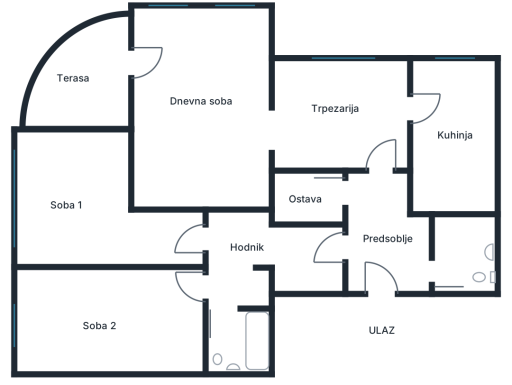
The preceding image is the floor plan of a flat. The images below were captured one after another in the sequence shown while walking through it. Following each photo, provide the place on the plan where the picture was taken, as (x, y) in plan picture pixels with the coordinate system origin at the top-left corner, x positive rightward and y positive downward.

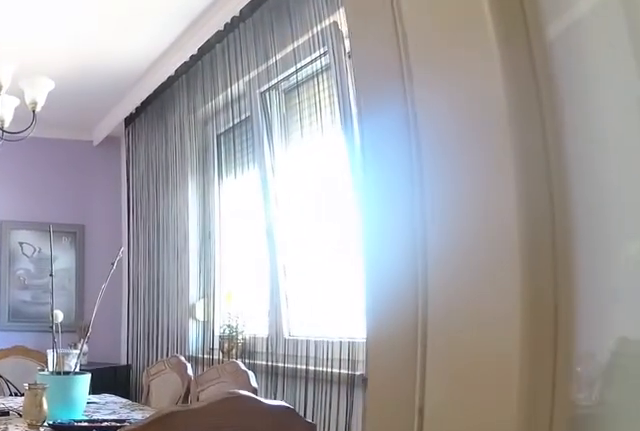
(438, 118)
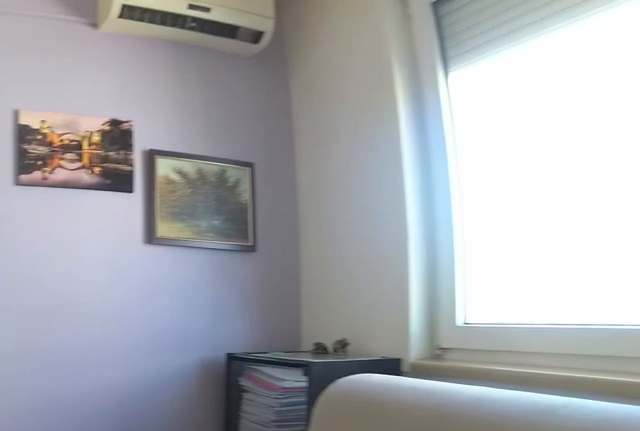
(241, 73)
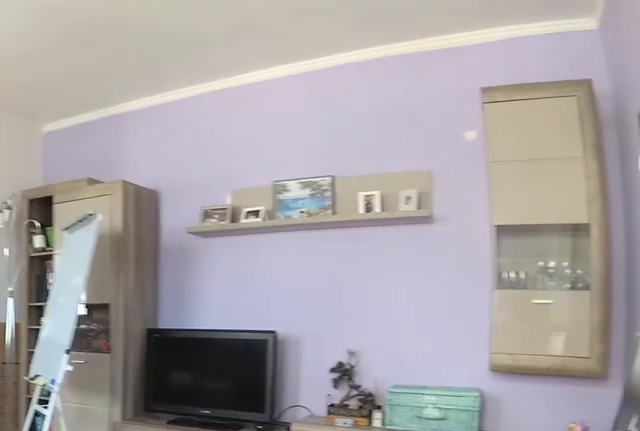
(151, 61)
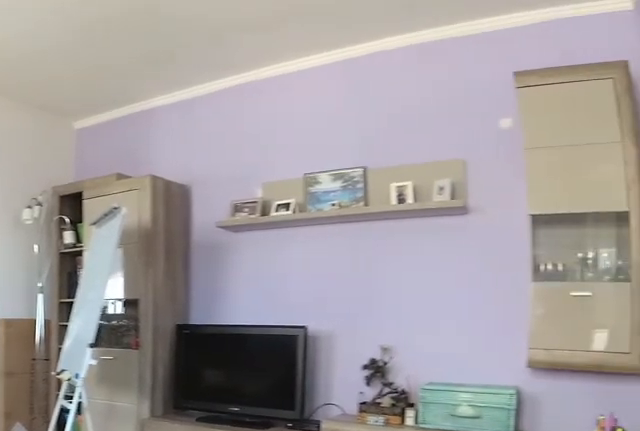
(144, 56)
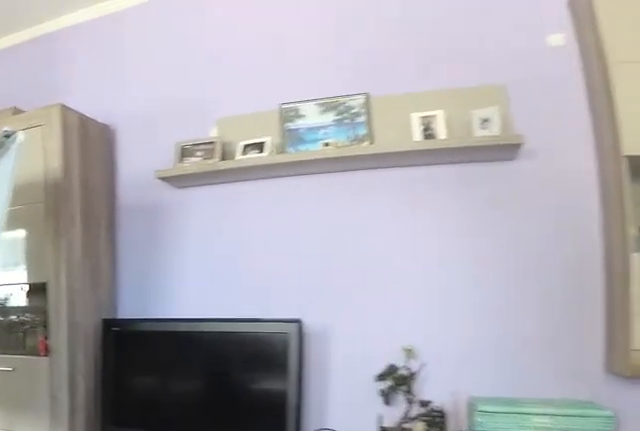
(164, 114)
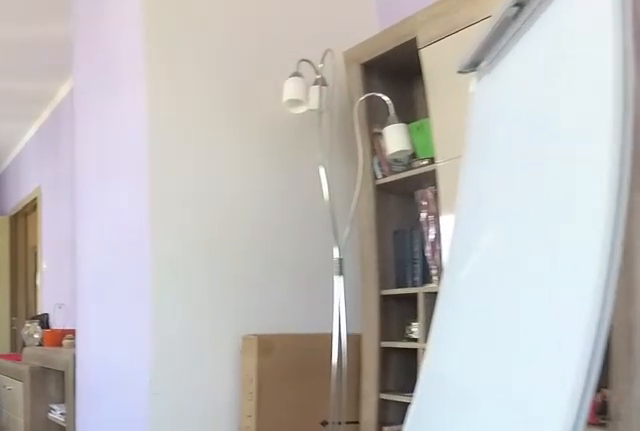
(189, 137)
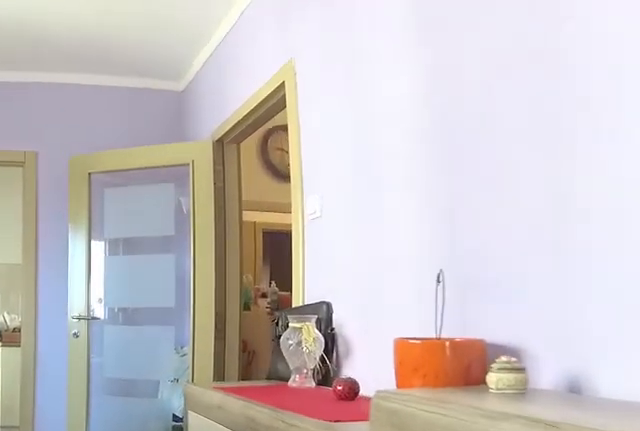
(283, 132)
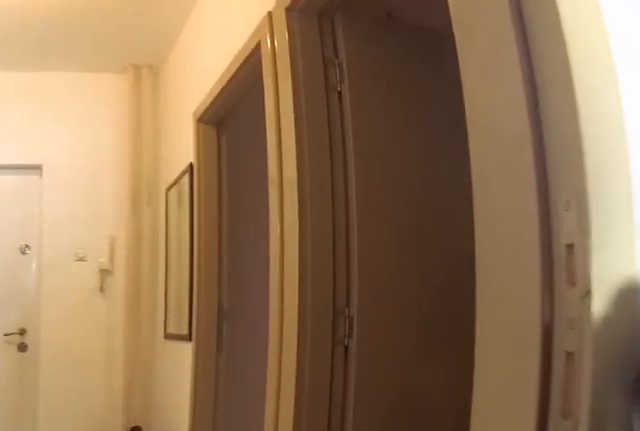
(373, 144)
